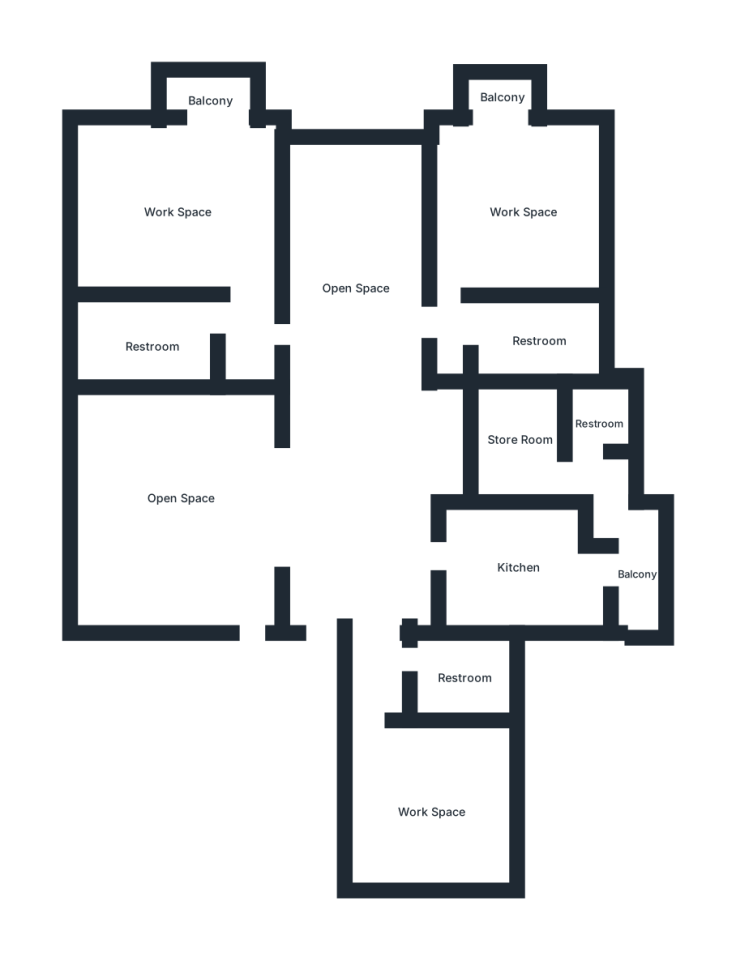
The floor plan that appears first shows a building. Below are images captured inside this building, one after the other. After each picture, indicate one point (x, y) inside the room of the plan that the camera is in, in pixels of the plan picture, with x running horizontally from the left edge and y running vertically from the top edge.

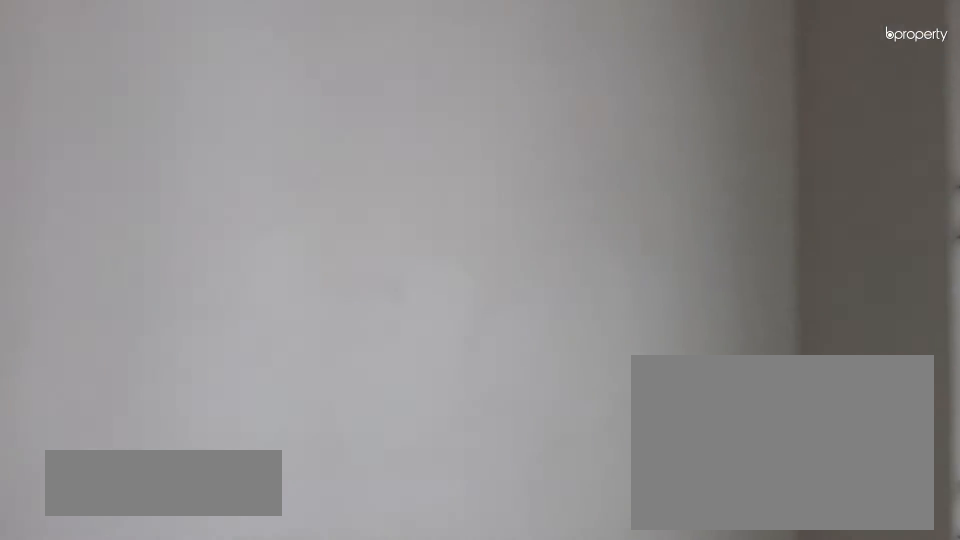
(363, 289)
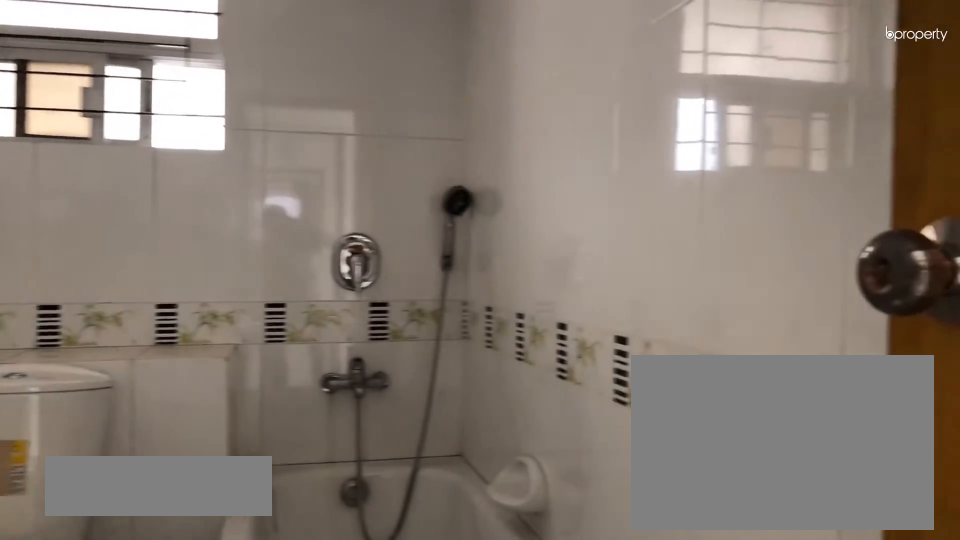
(168, 331)
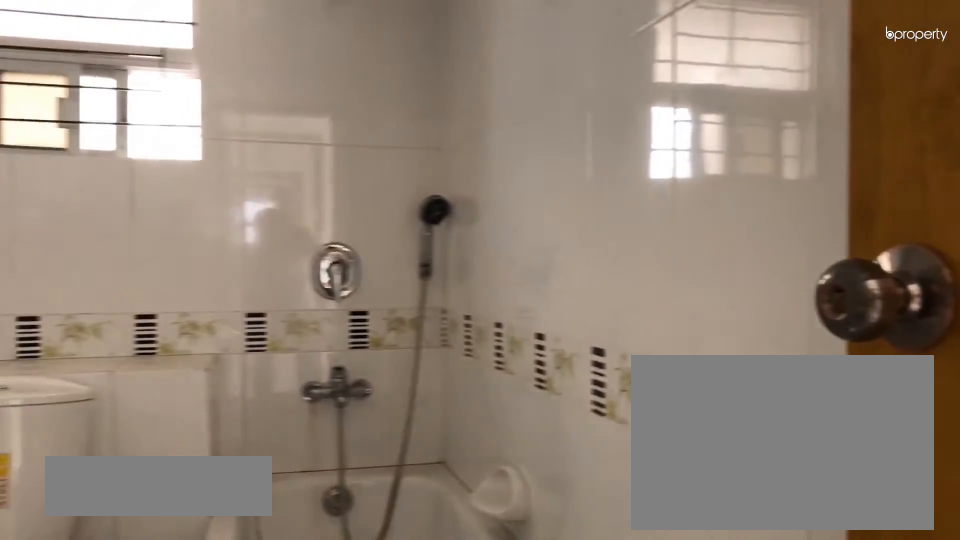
(168, 331)
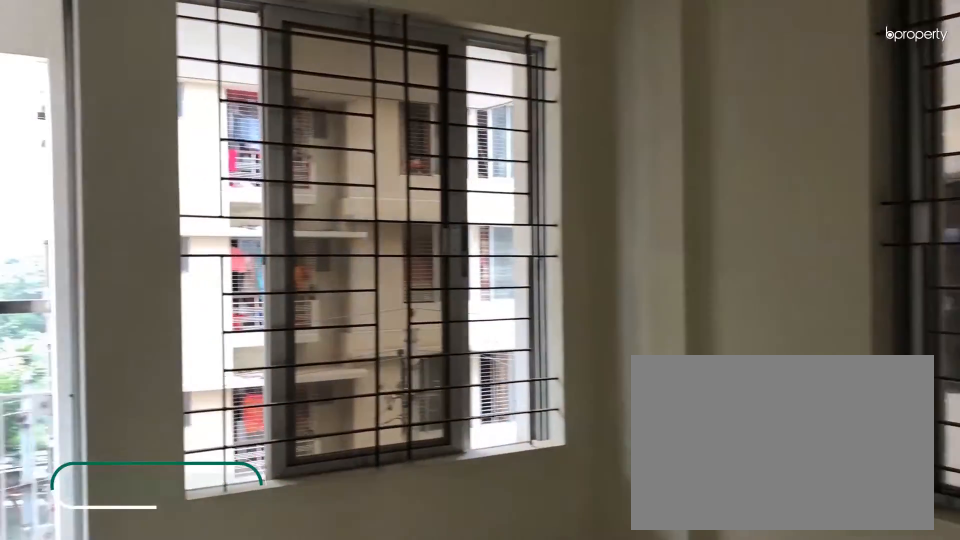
(520, 213)
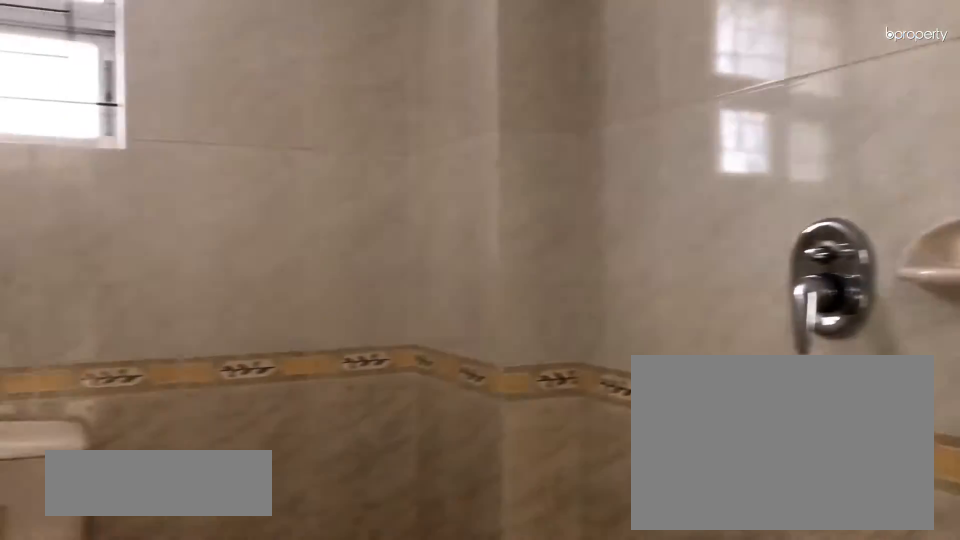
(528, 345)
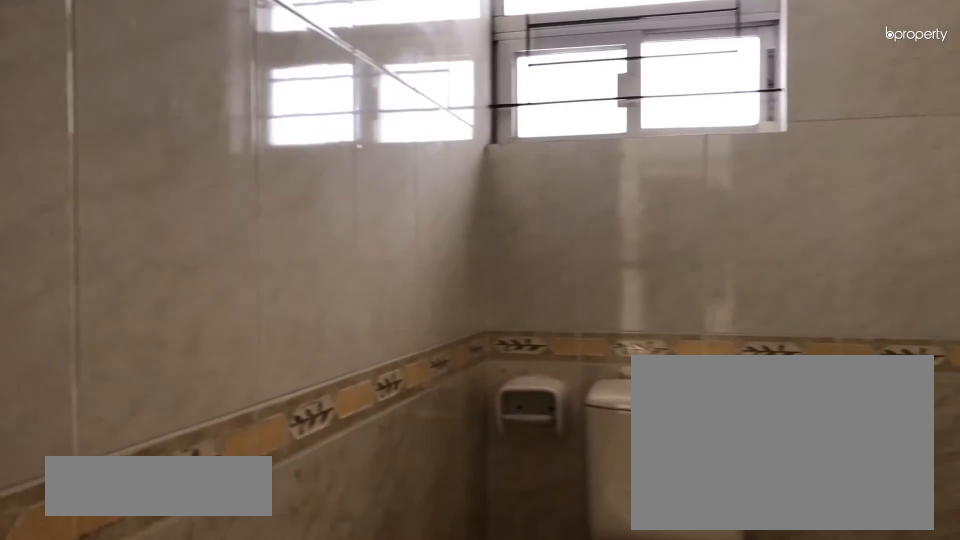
(528, 345)
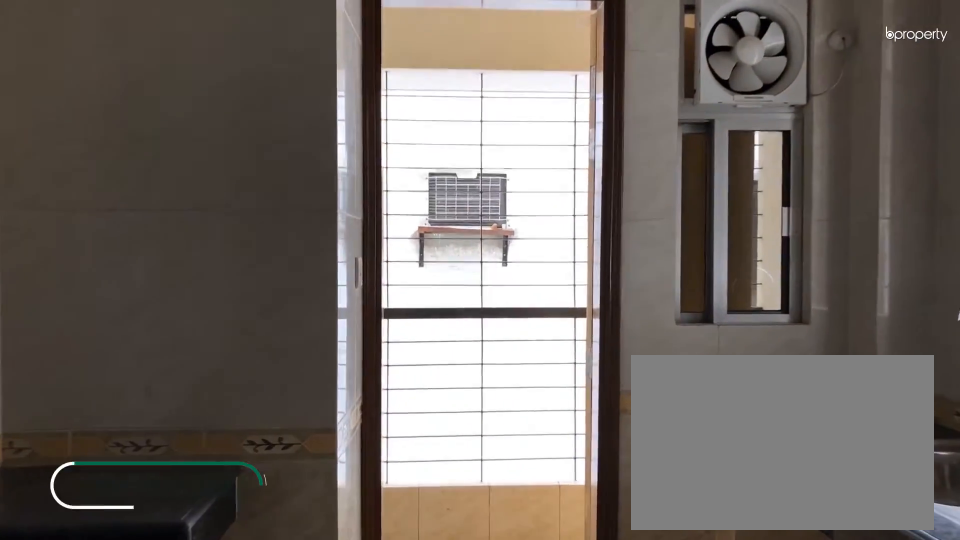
(527, 562)
